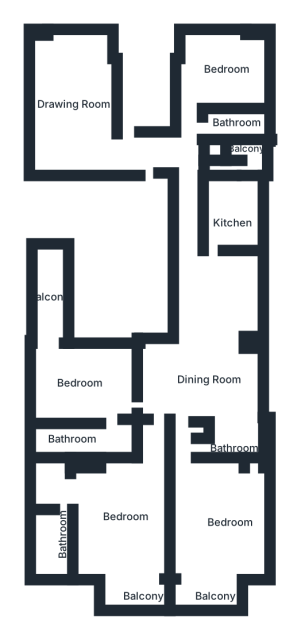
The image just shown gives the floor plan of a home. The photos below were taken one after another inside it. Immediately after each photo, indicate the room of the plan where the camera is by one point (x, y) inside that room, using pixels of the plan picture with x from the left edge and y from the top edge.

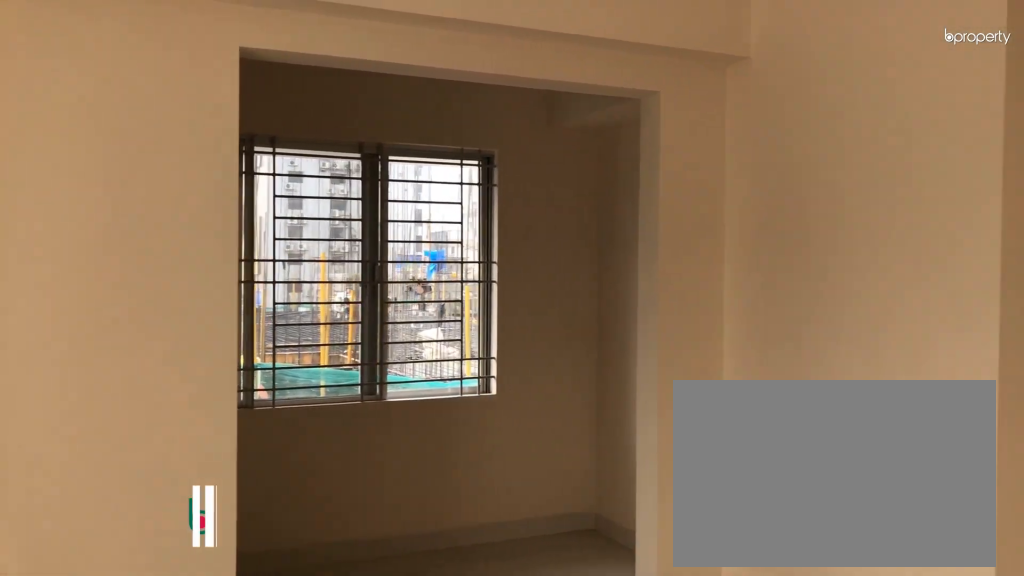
(117, 538)
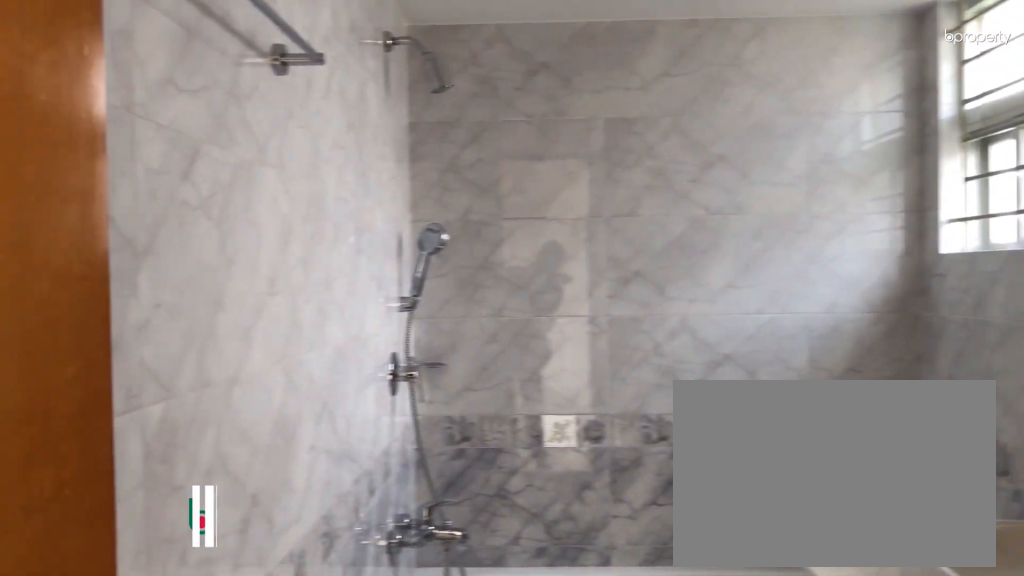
(62, 541)
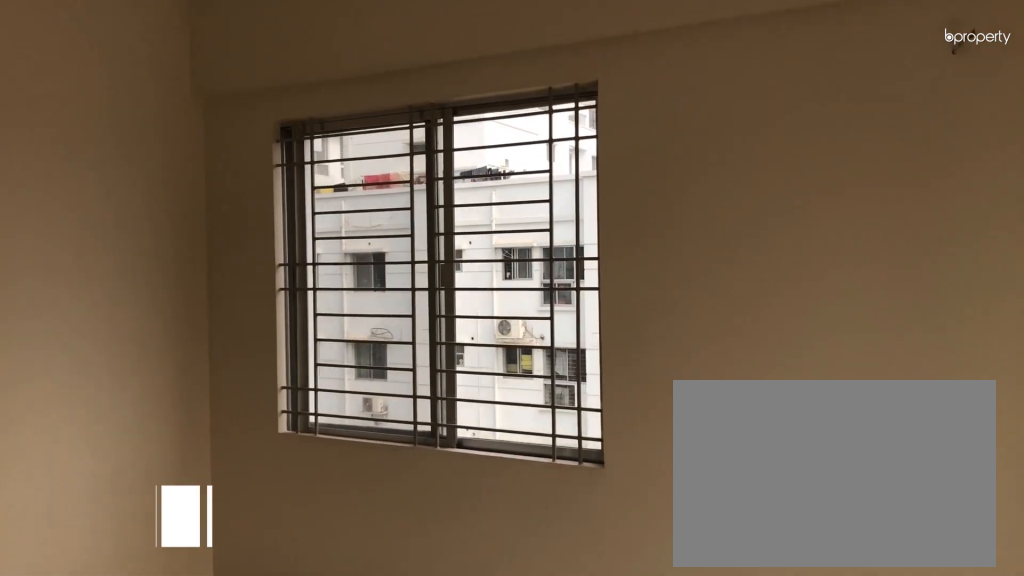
(209, 528)
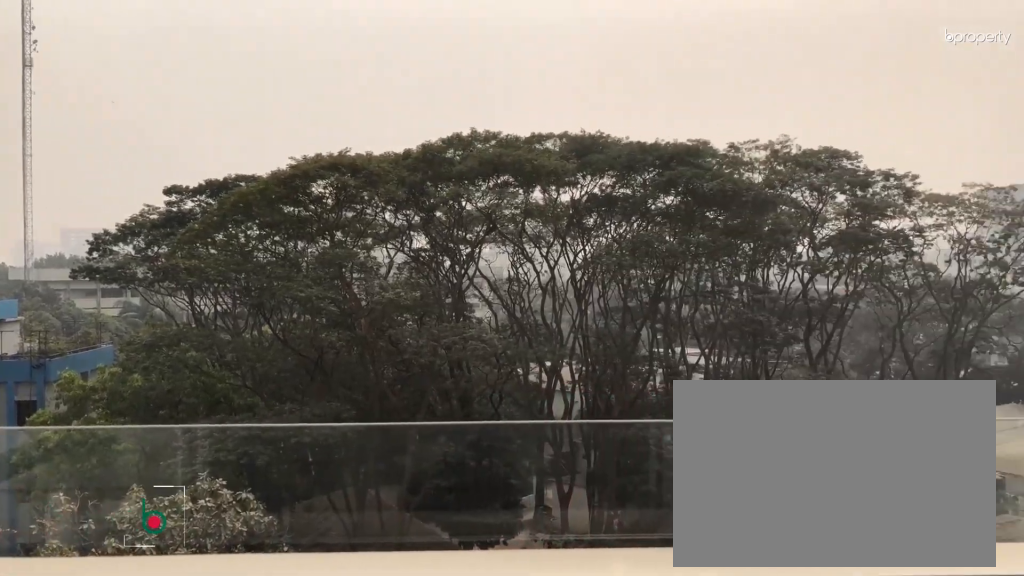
(203, 590)
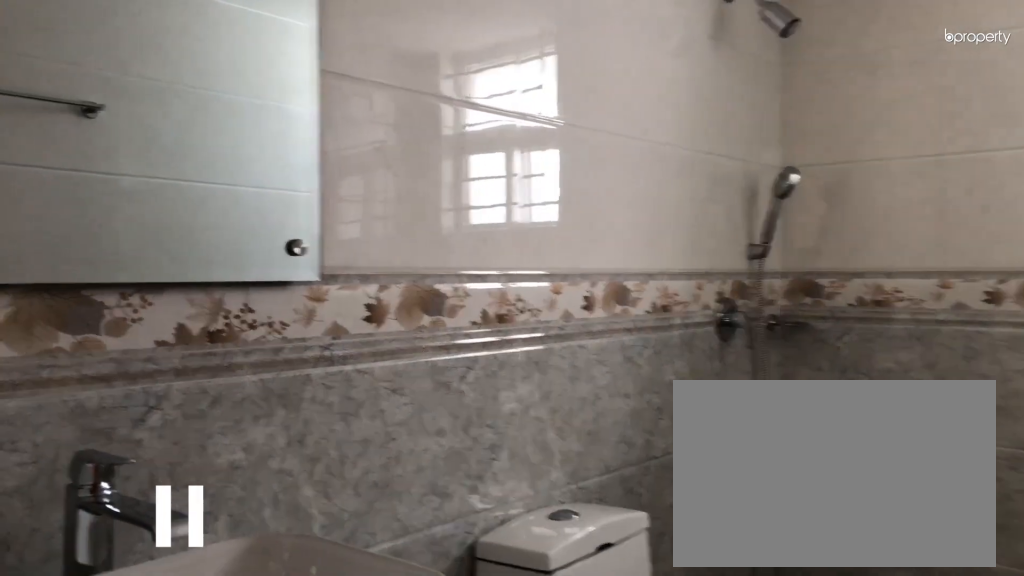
(224, 444)
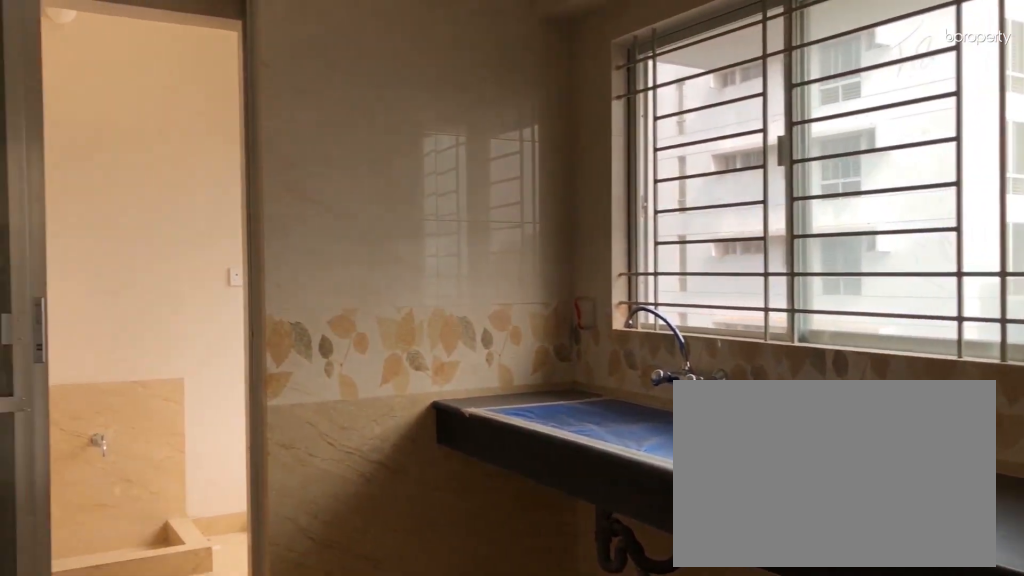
(228, 212)
